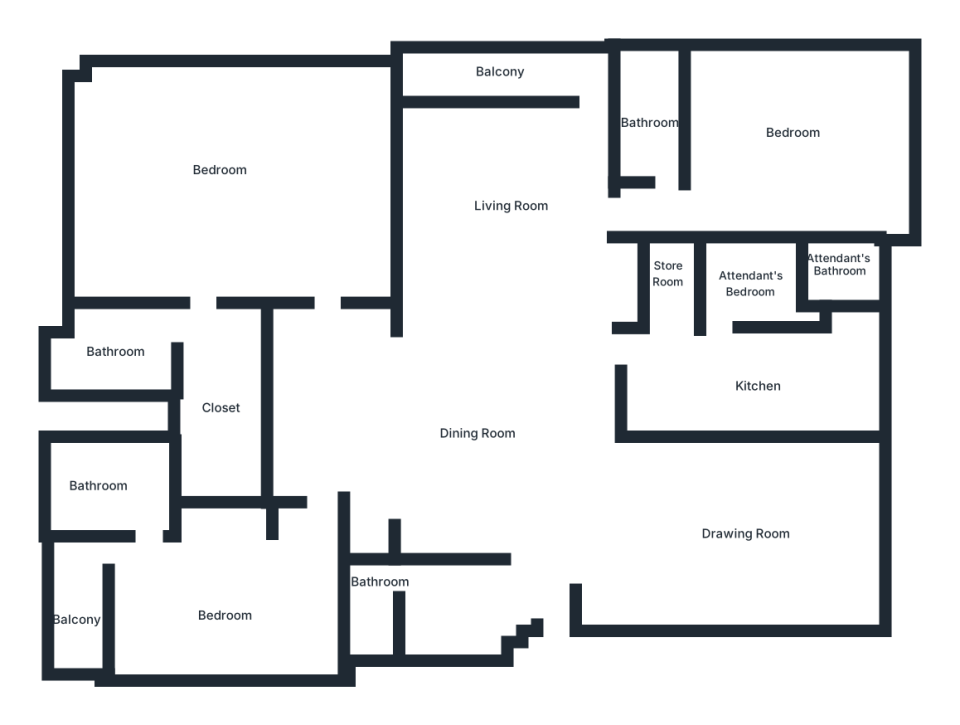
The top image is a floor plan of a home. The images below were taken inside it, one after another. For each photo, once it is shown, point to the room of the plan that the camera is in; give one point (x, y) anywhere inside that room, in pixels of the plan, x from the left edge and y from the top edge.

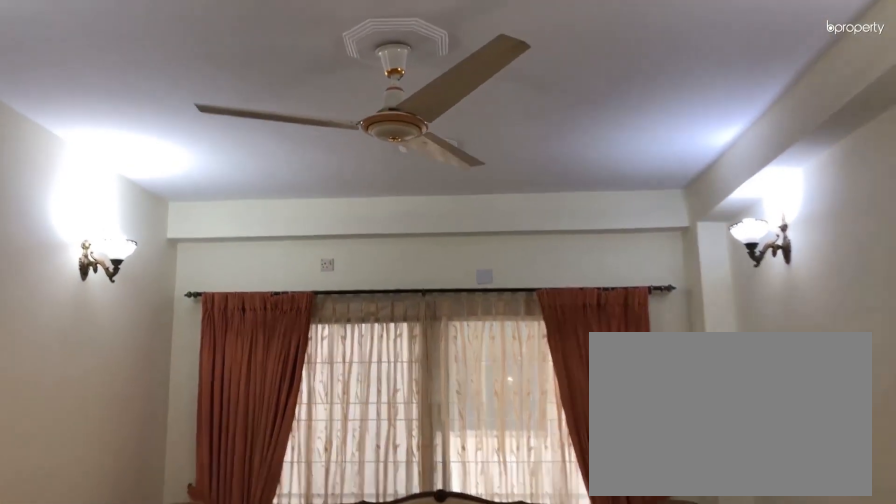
(723, 524)
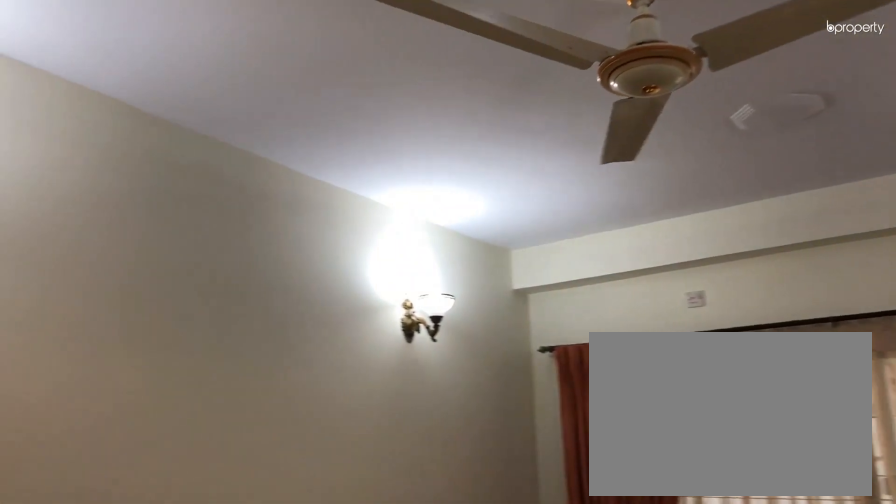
(723, 524)
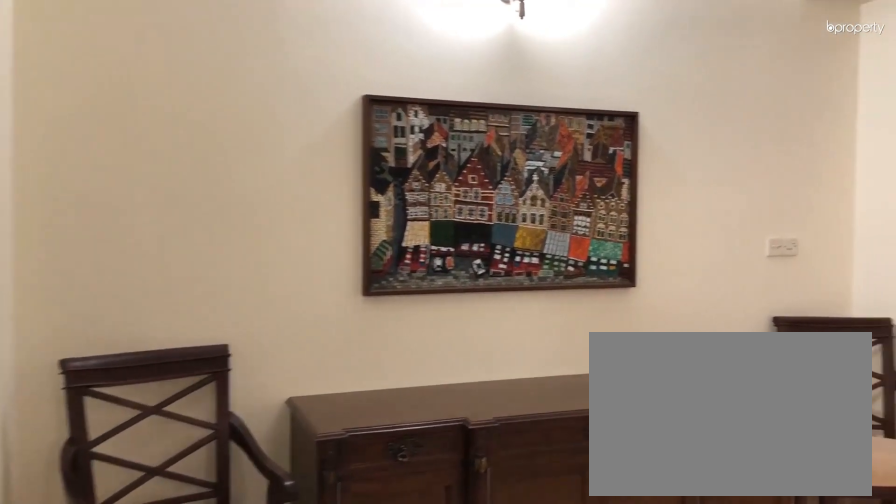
(409, 424)
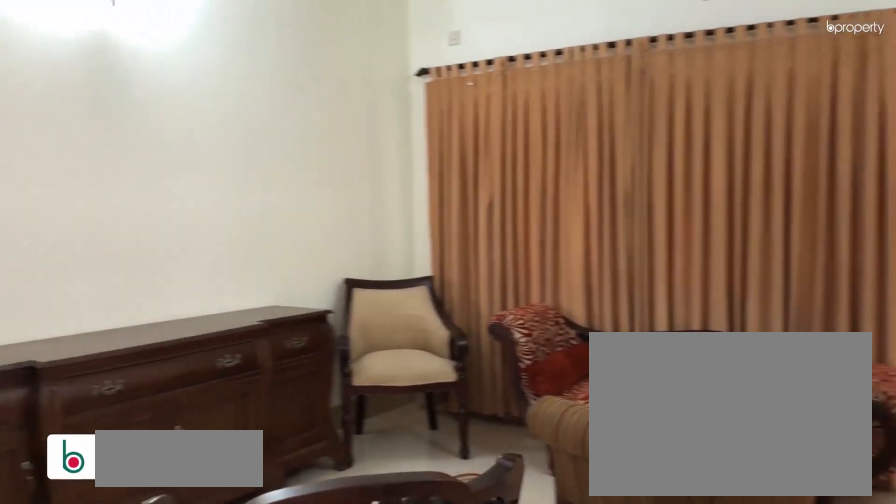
(509, 232)
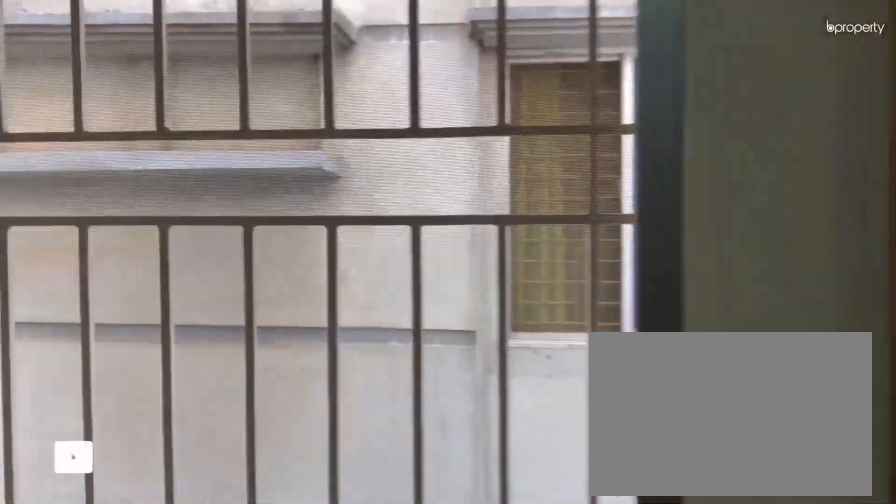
(533, 70)
